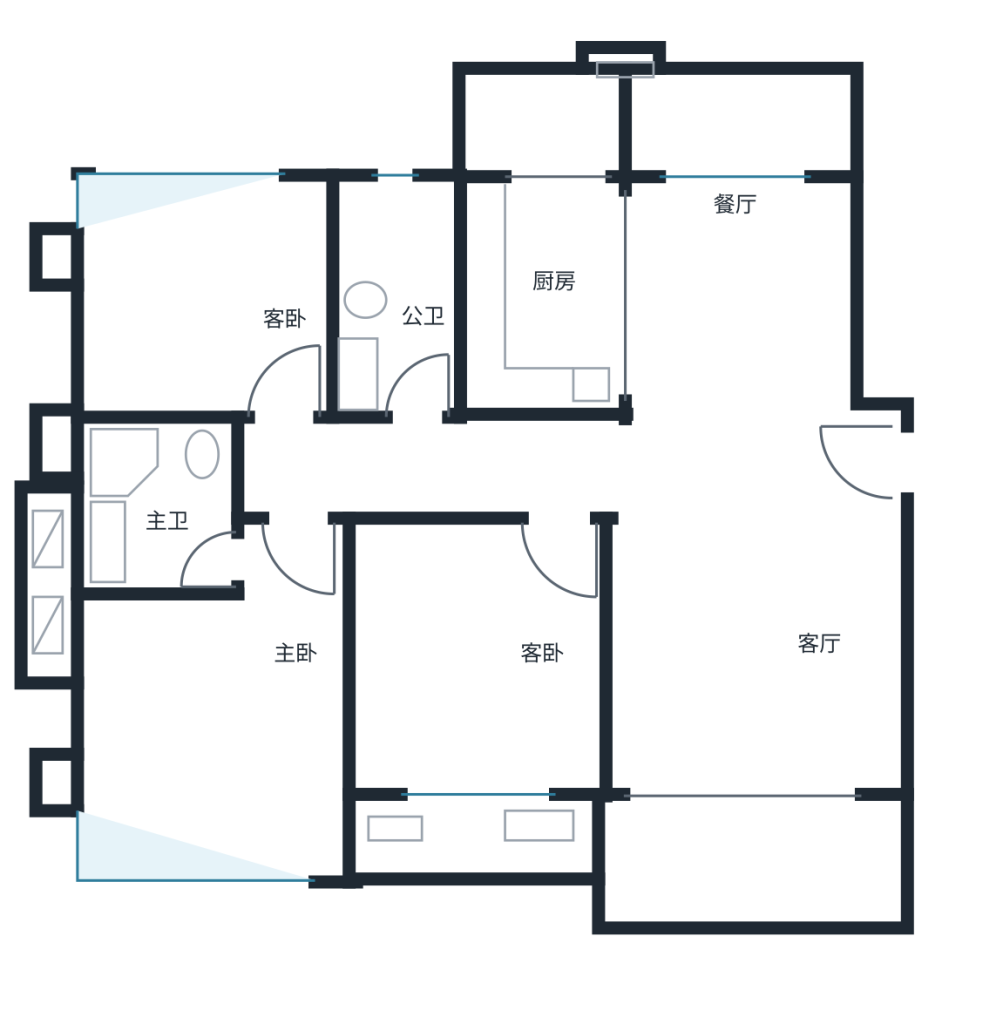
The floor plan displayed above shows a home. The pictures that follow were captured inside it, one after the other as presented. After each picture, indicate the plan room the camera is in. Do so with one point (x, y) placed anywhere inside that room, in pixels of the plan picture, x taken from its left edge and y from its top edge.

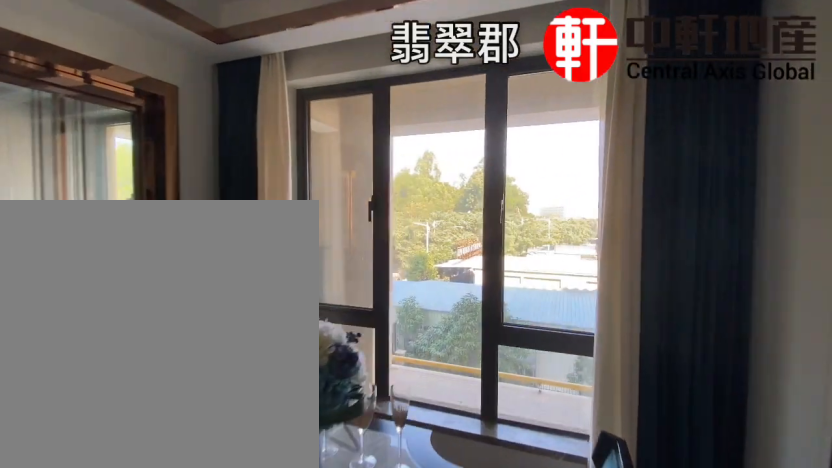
(739, 263)
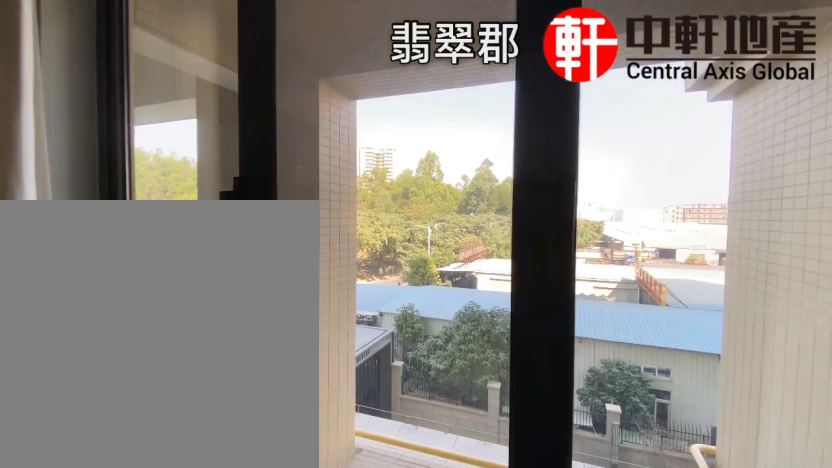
(739, 263)
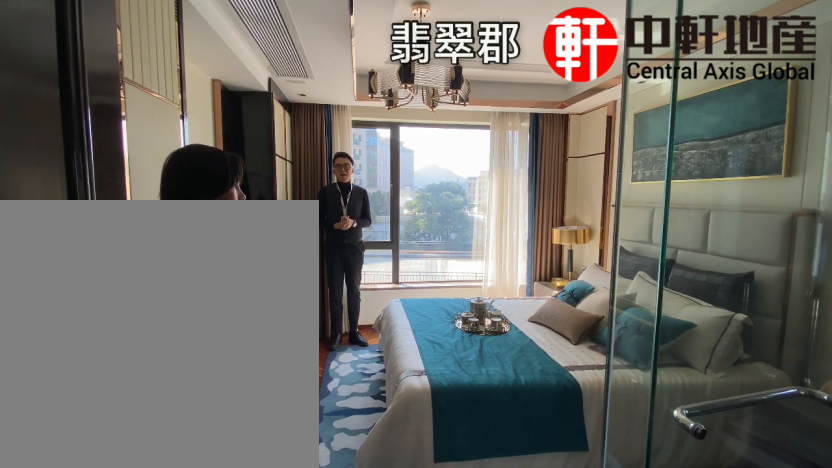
(203, 715)
